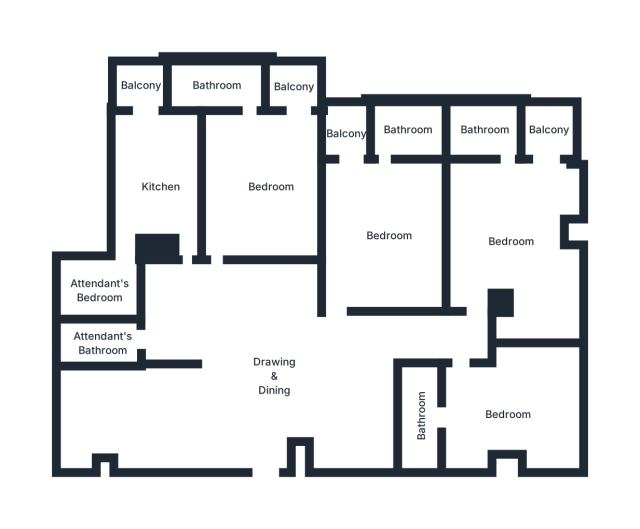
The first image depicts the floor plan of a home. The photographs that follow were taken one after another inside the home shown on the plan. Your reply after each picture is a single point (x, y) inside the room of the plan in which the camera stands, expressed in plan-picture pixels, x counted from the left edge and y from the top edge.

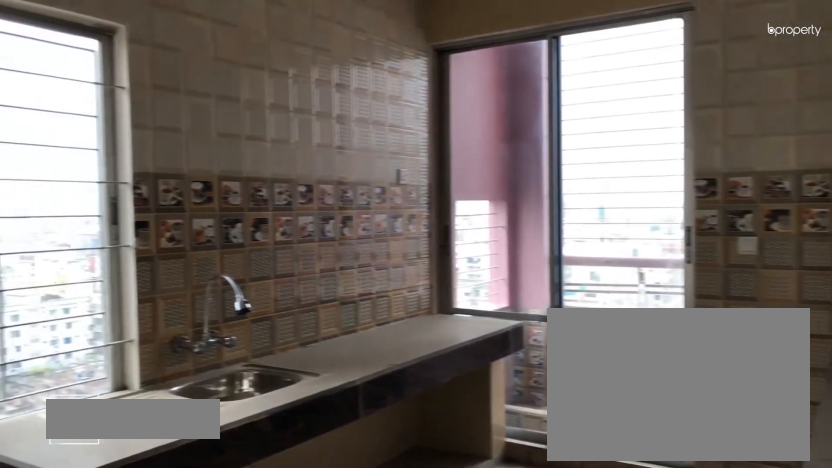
(159, 189)
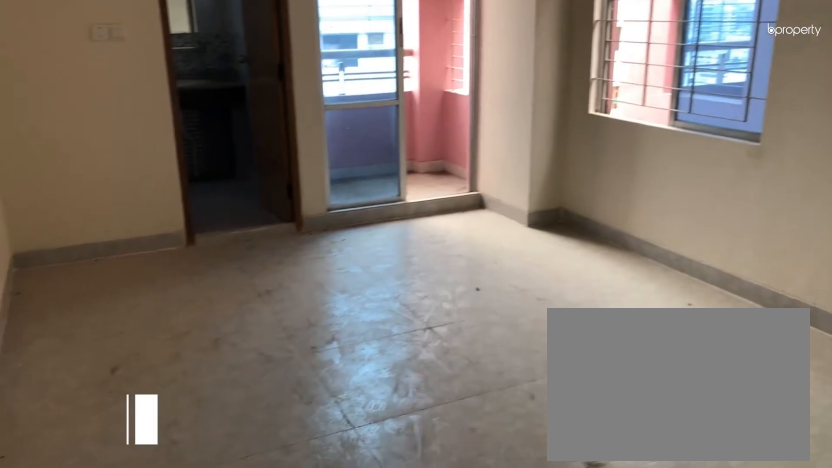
(269, 189)
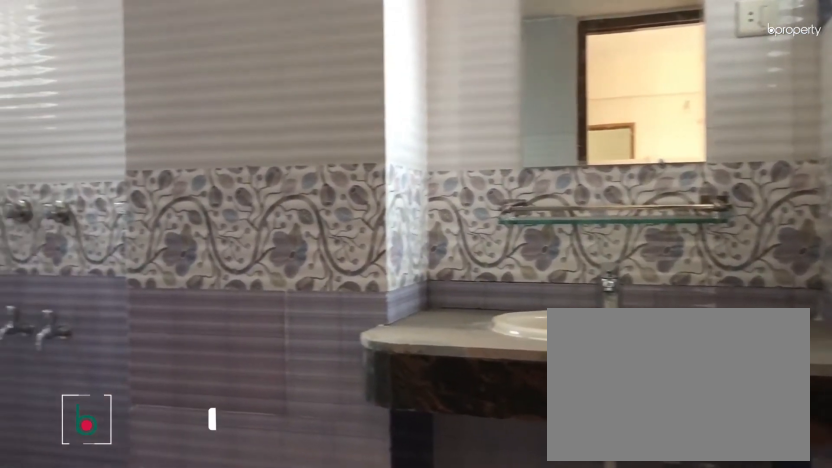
(214, 85)
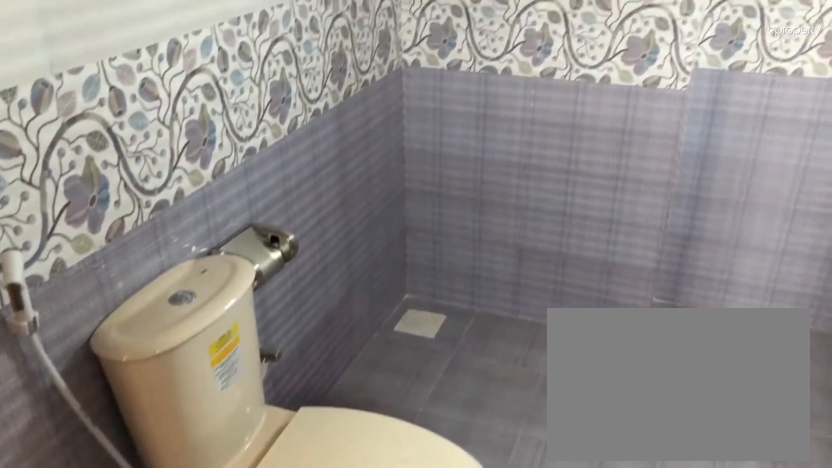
(214, 85)
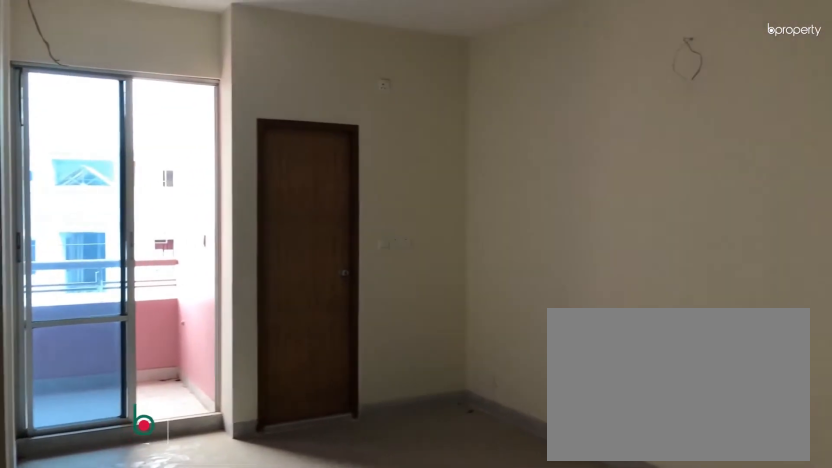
(389, 237)
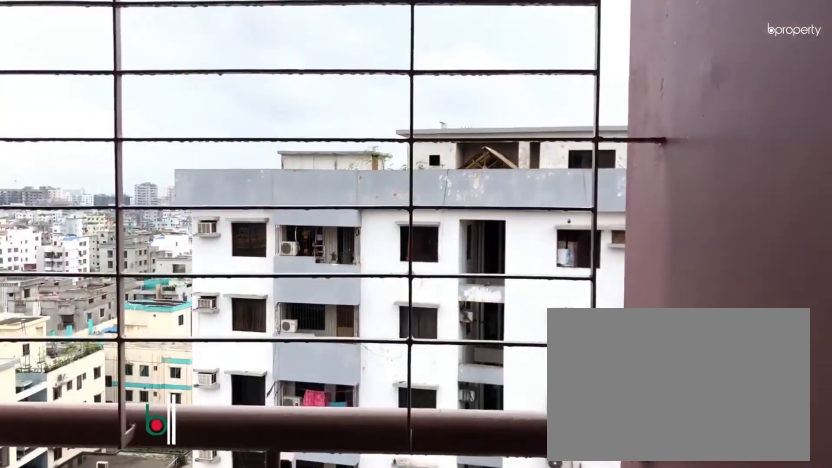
(347, 136)
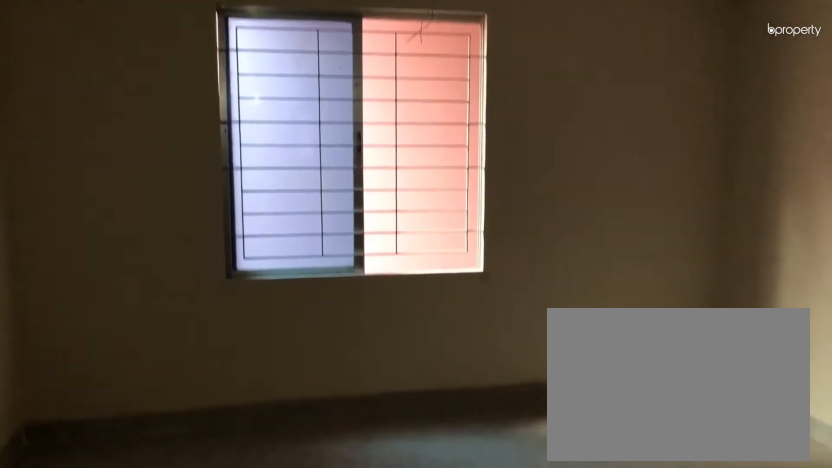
(506, 416)
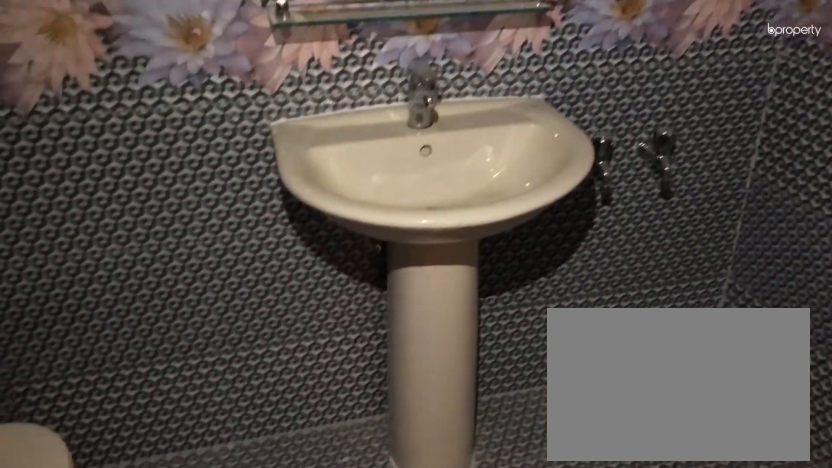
(421, 416)
